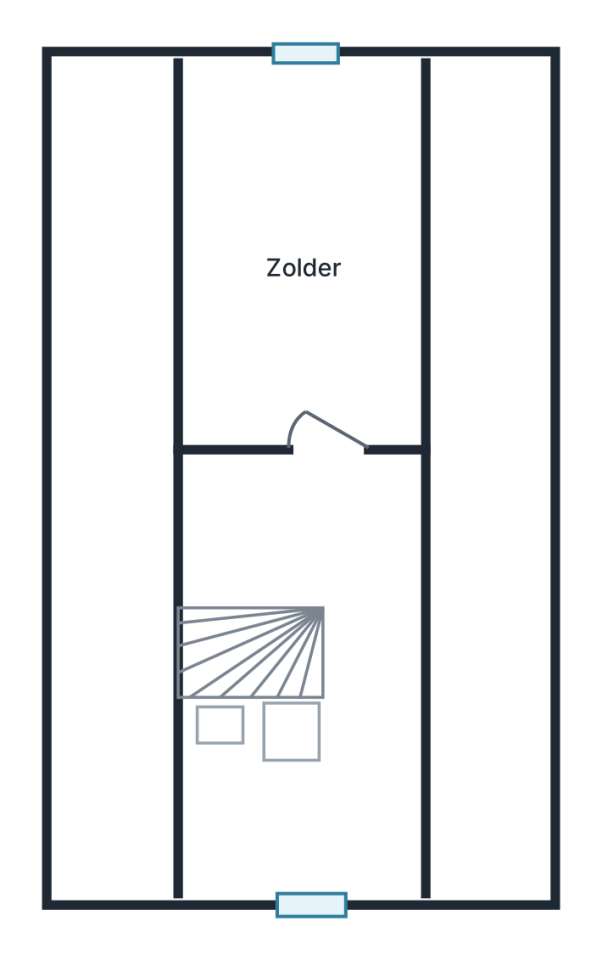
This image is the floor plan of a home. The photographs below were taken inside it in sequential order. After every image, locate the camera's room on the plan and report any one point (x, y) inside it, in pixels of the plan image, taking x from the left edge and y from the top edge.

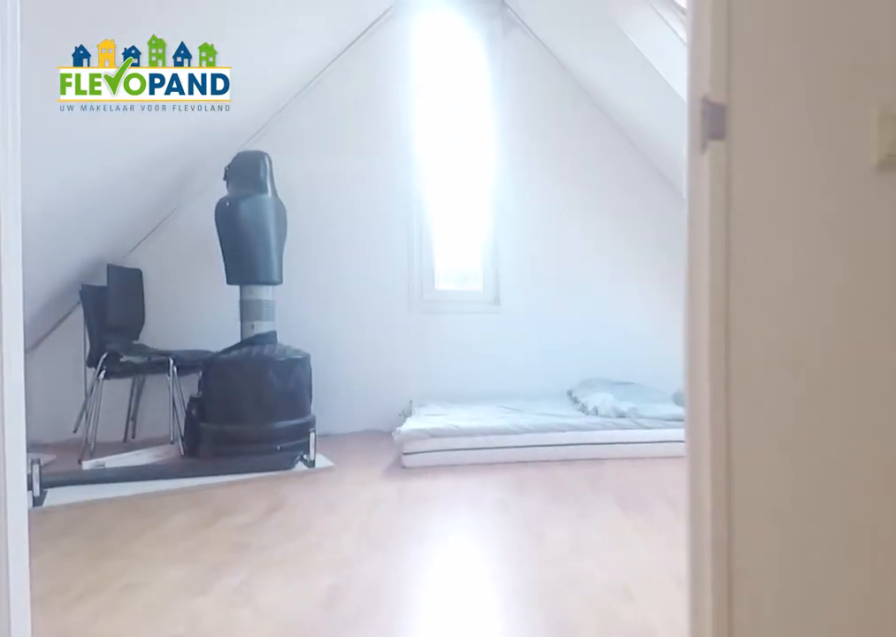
(308, 687)
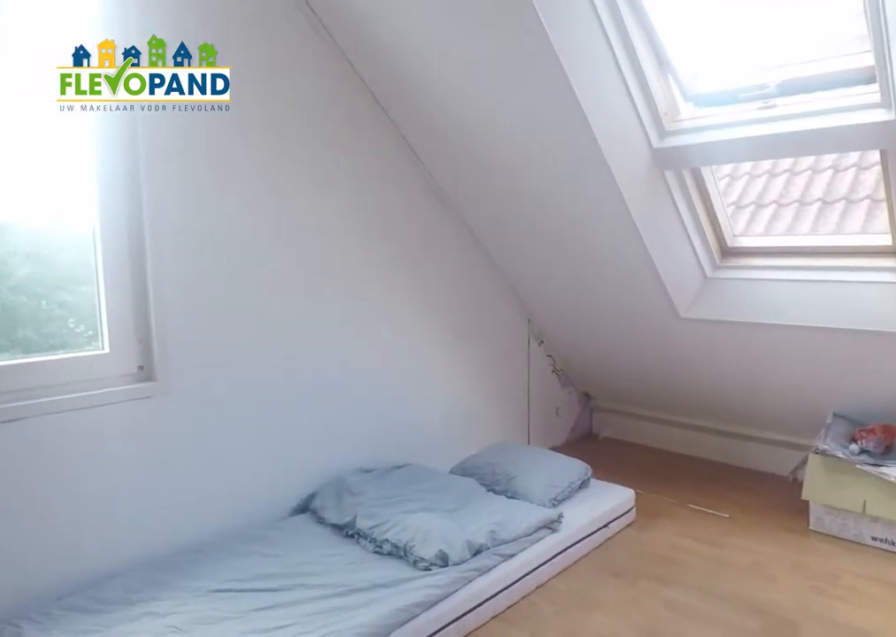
(303, 257)
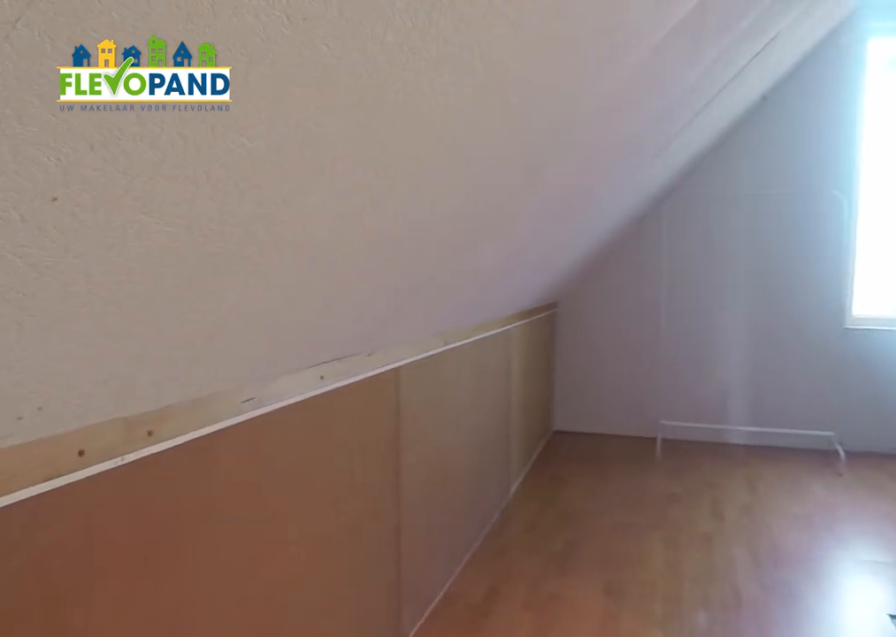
(311, 678)
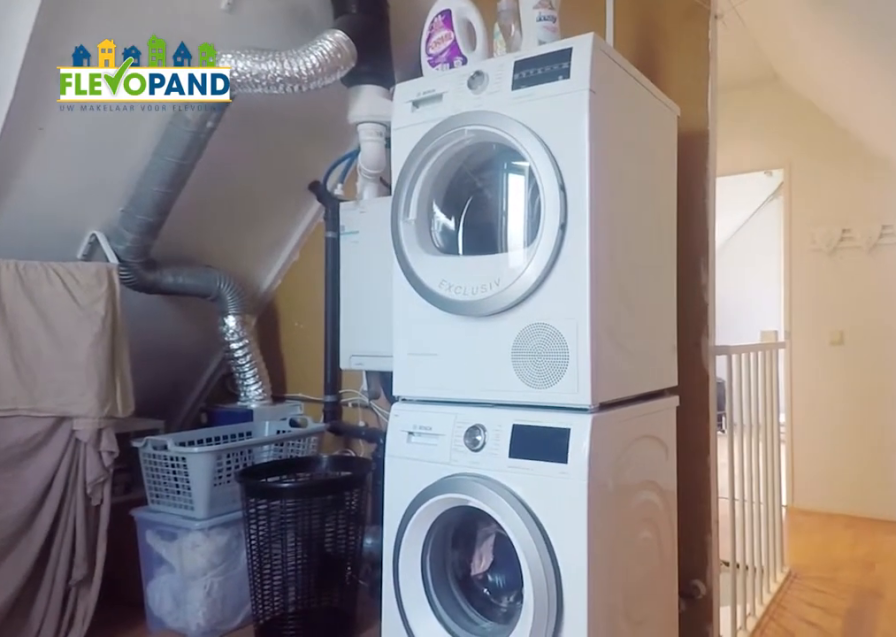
(308, 681)
